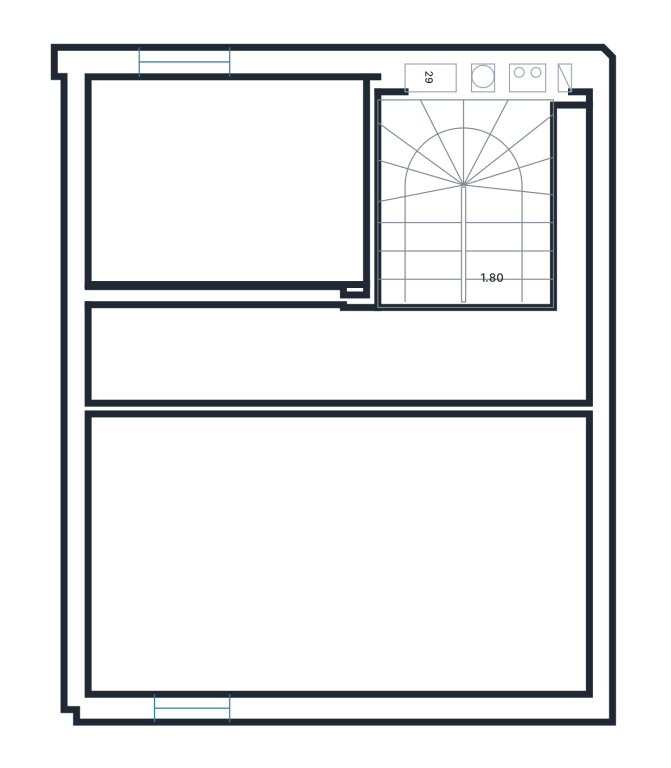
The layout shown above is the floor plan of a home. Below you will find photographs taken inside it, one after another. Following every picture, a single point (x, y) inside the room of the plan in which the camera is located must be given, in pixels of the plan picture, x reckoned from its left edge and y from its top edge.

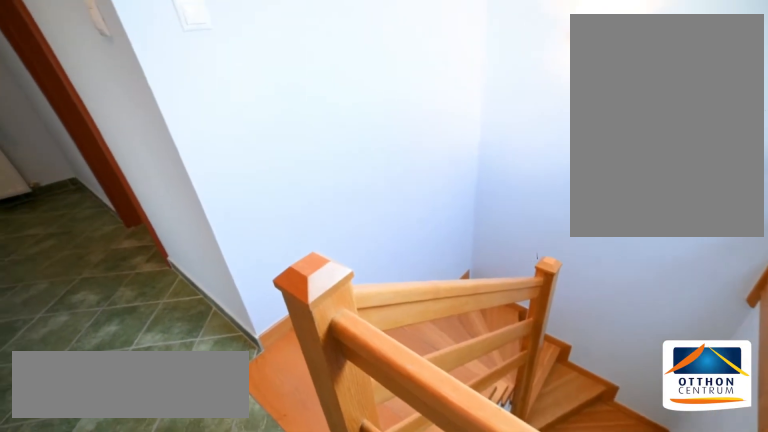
(445, 360)
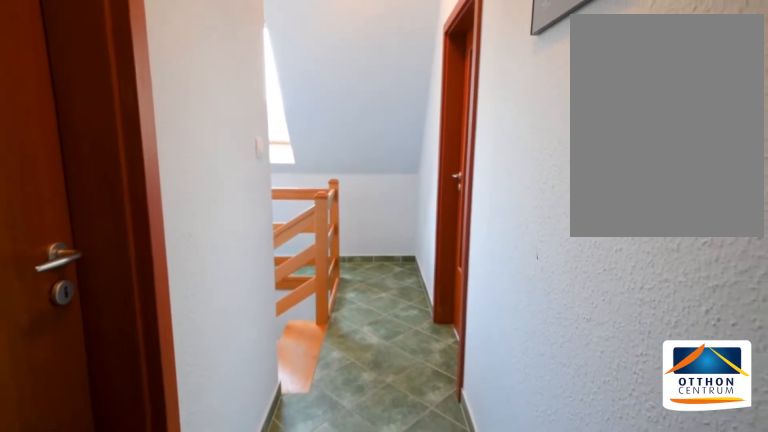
(445, 360)
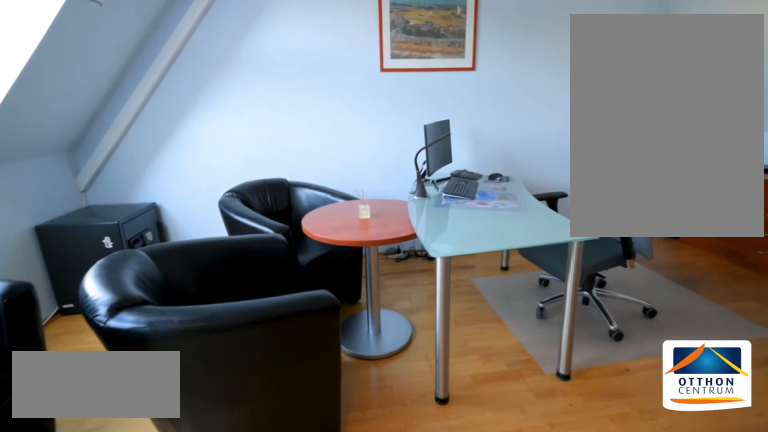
(277, 563)
